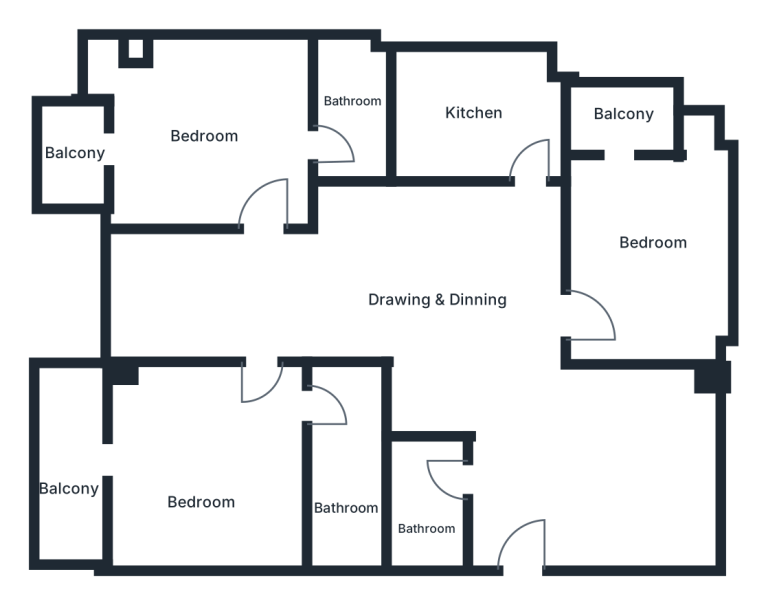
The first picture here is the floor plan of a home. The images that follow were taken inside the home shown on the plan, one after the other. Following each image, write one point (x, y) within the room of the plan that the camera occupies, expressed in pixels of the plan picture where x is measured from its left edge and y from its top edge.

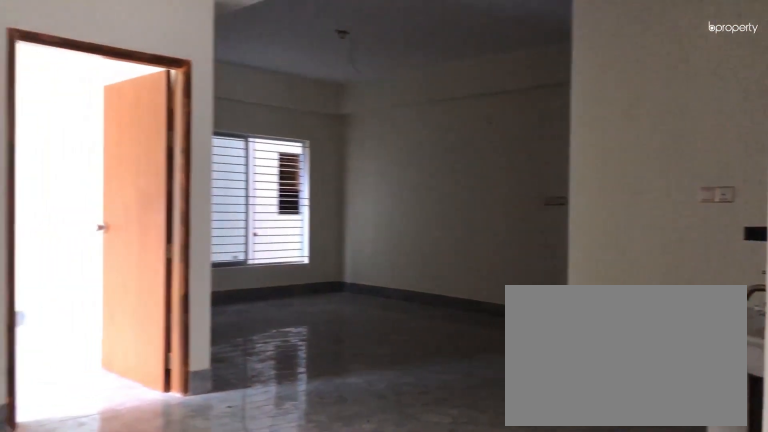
(386, 314)
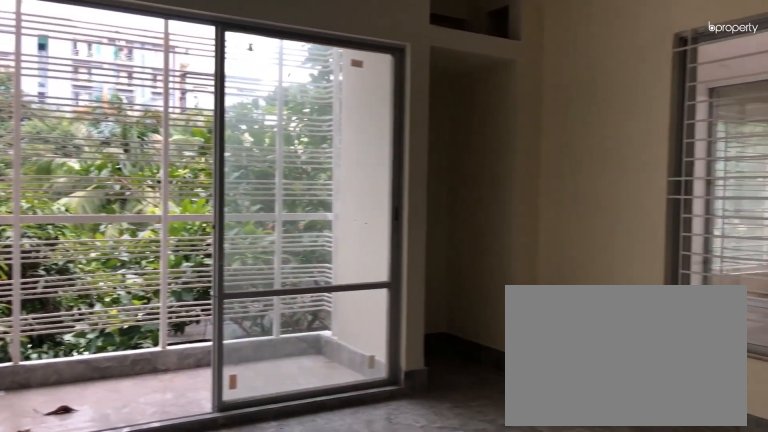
(643, 238)
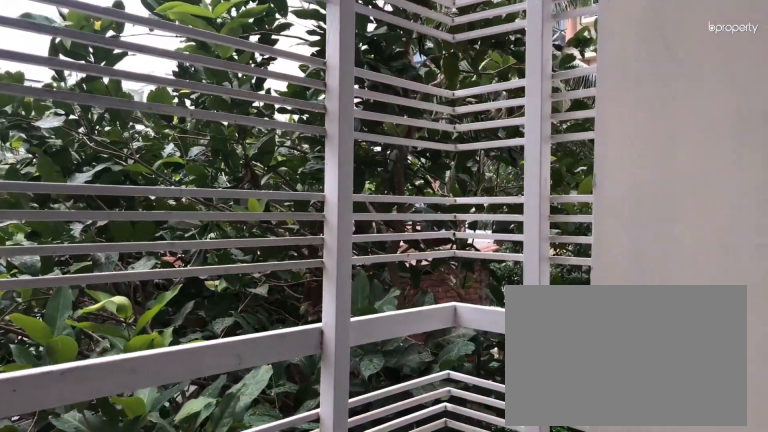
(622, 120)
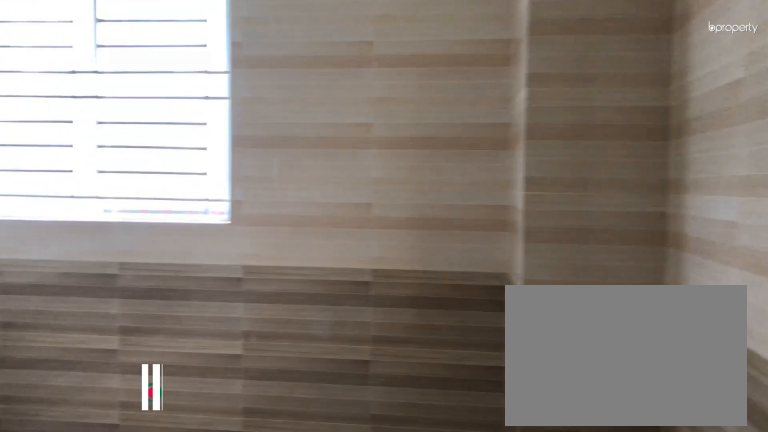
(472, 107)
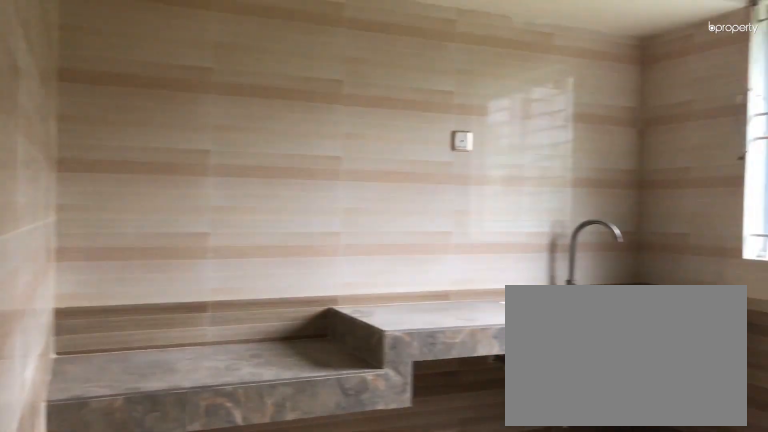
(472, 107)
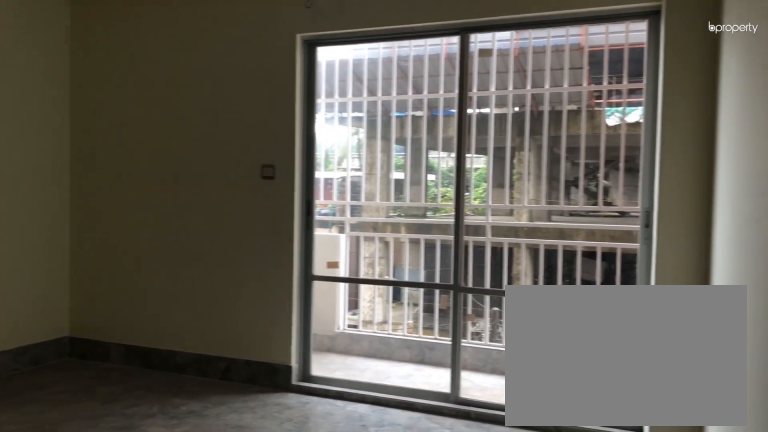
(202, 462)
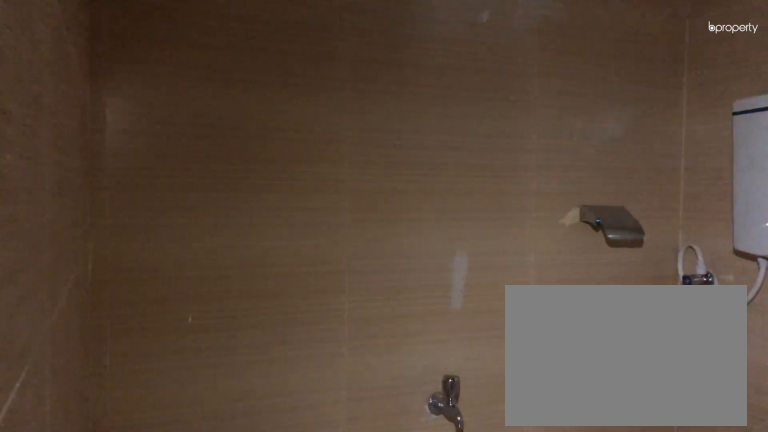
(431, 504)
